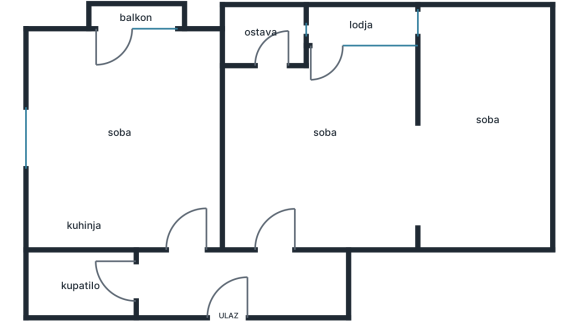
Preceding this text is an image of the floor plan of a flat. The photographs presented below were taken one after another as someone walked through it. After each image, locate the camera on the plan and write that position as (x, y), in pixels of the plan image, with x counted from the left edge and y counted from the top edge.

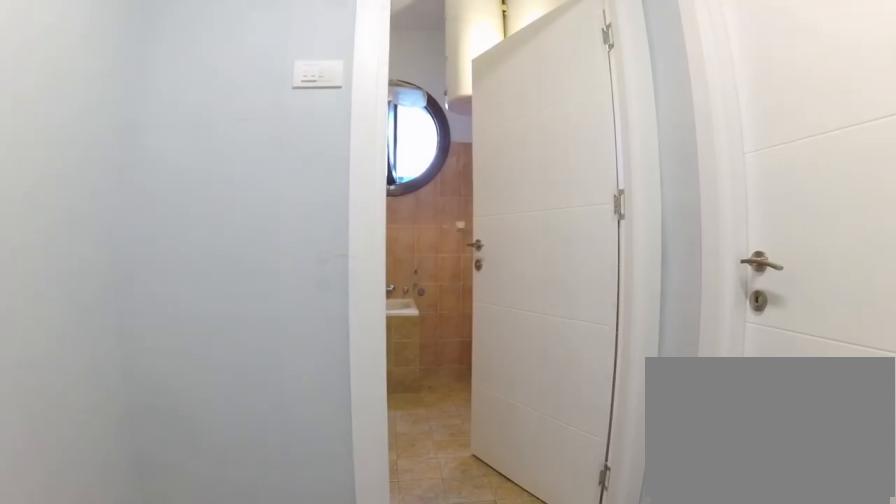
(215, 280)
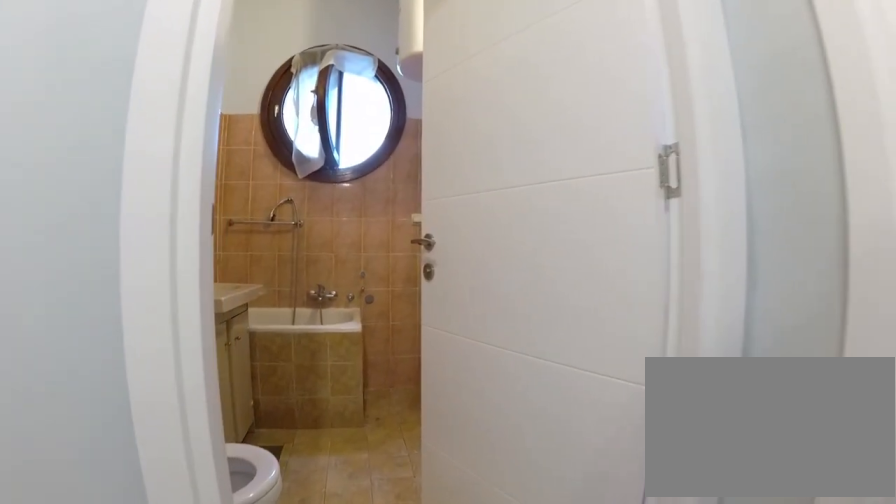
(178, 280)
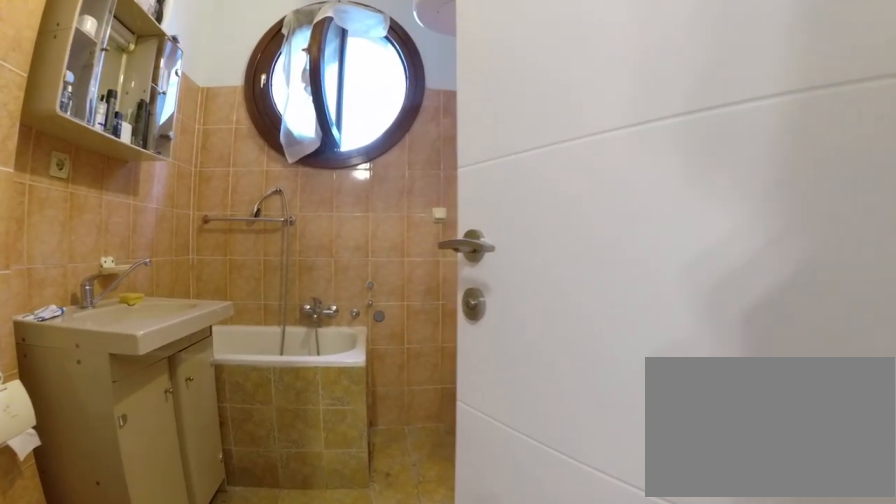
(150, 280)
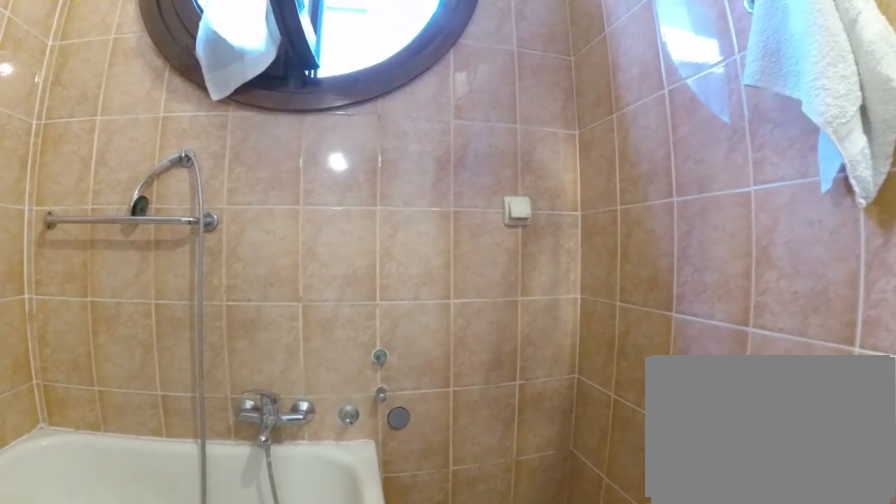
(91, 280)
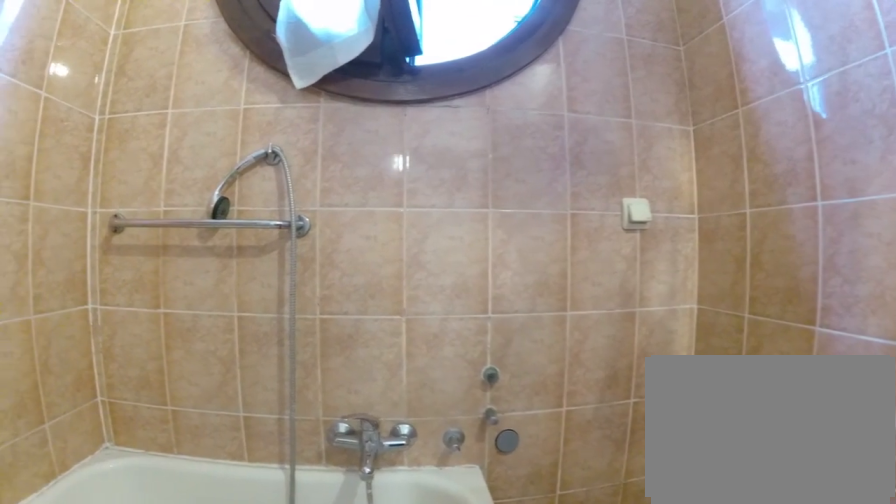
(71, 279)
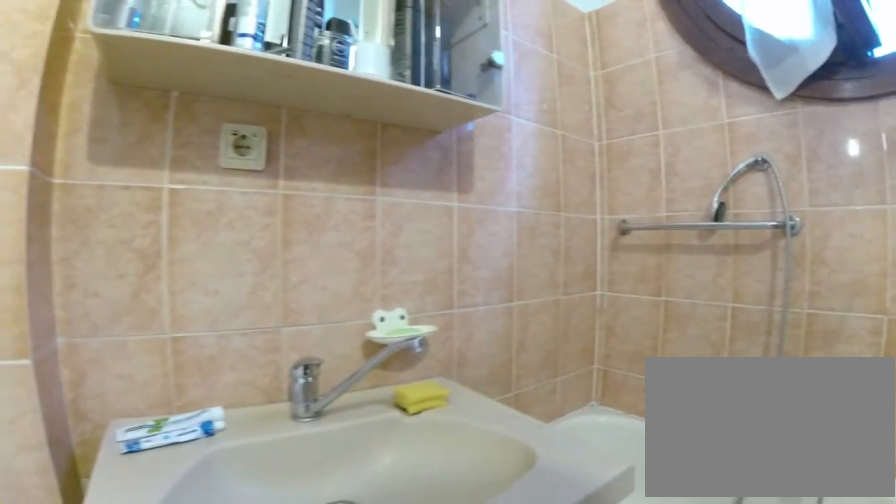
(65, 268)
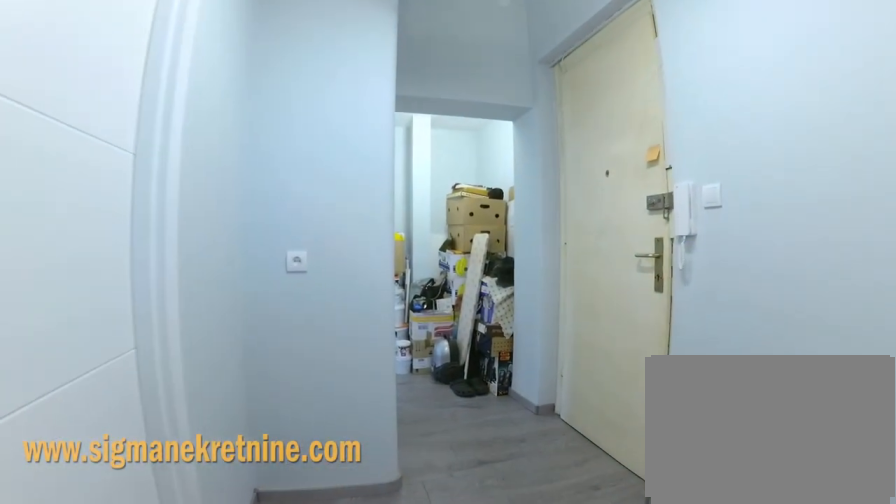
(141, 276)
